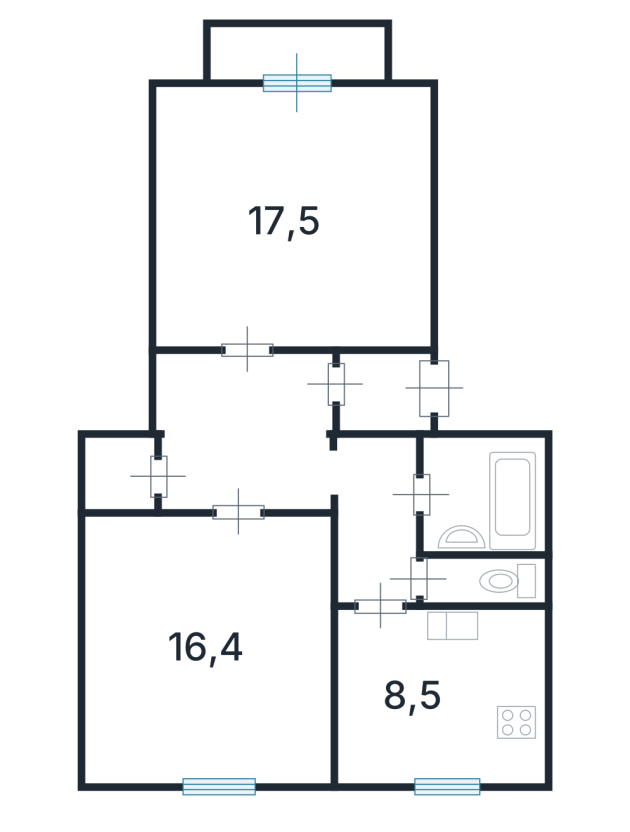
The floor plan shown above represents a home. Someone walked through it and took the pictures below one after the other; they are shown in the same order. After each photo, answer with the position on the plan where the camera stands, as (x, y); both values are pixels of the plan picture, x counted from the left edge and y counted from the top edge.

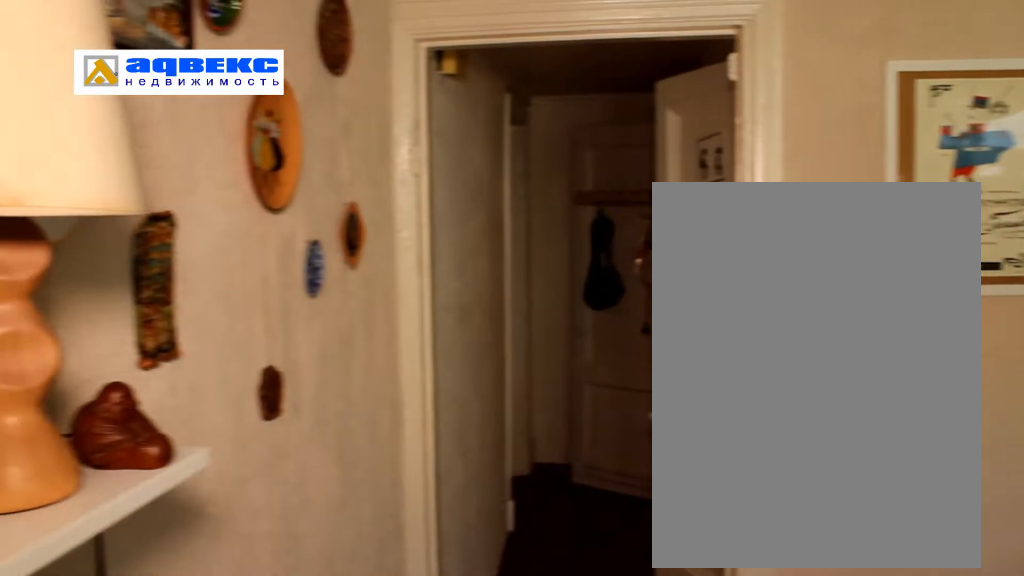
(354, 745)
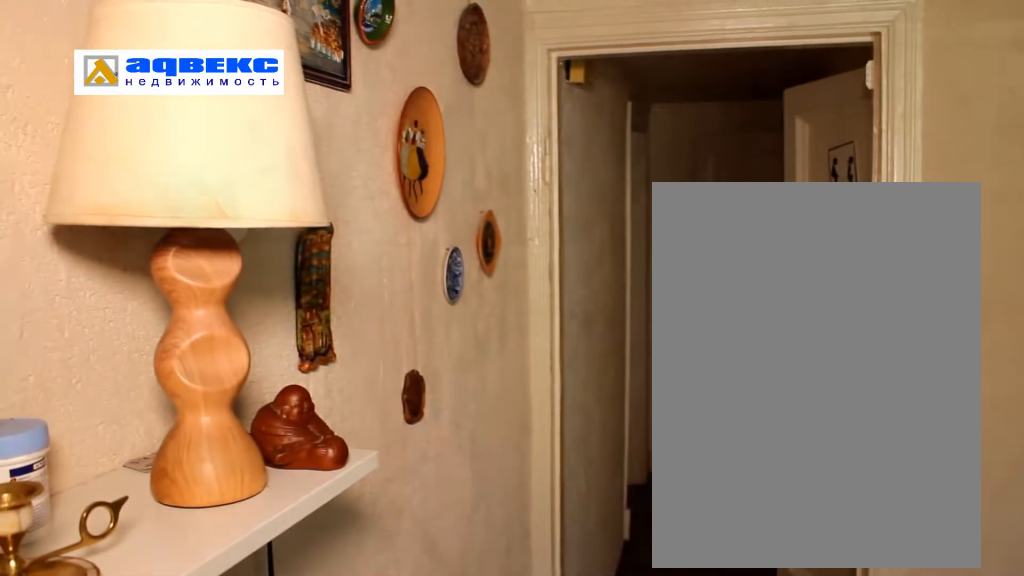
(354, 745)
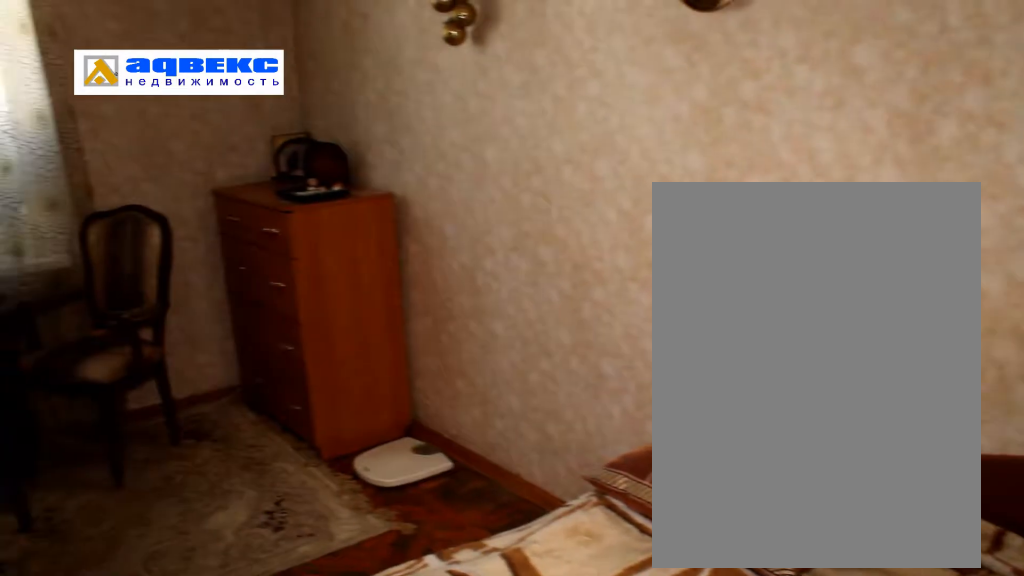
(125, 696)
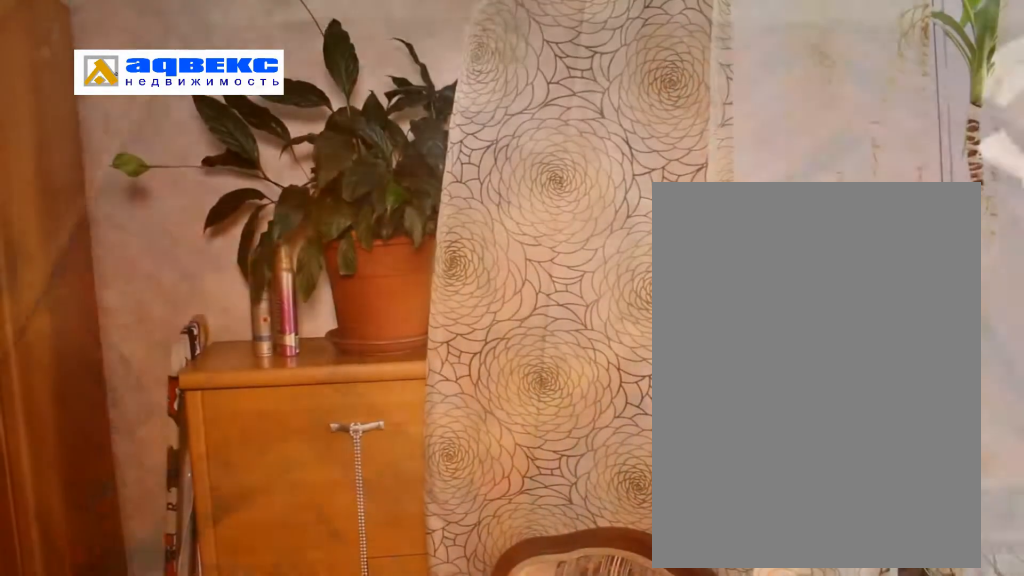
(126, 696)
